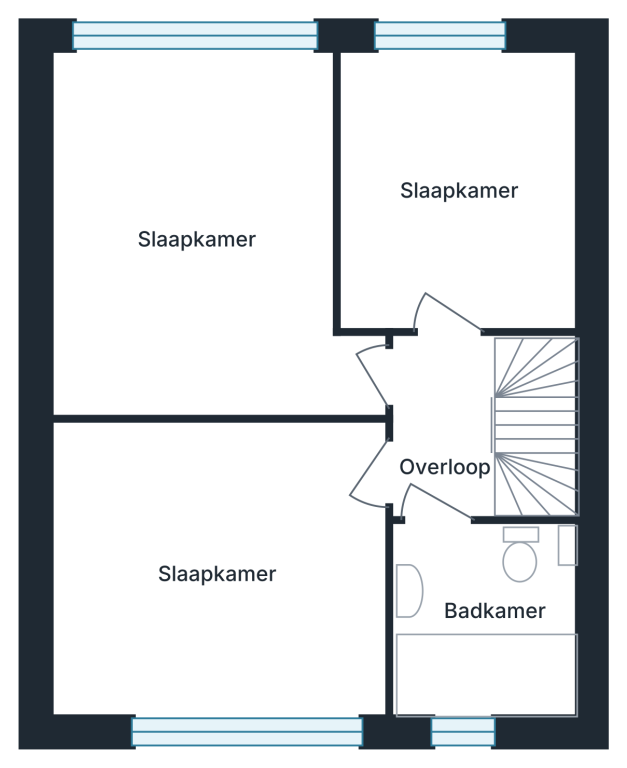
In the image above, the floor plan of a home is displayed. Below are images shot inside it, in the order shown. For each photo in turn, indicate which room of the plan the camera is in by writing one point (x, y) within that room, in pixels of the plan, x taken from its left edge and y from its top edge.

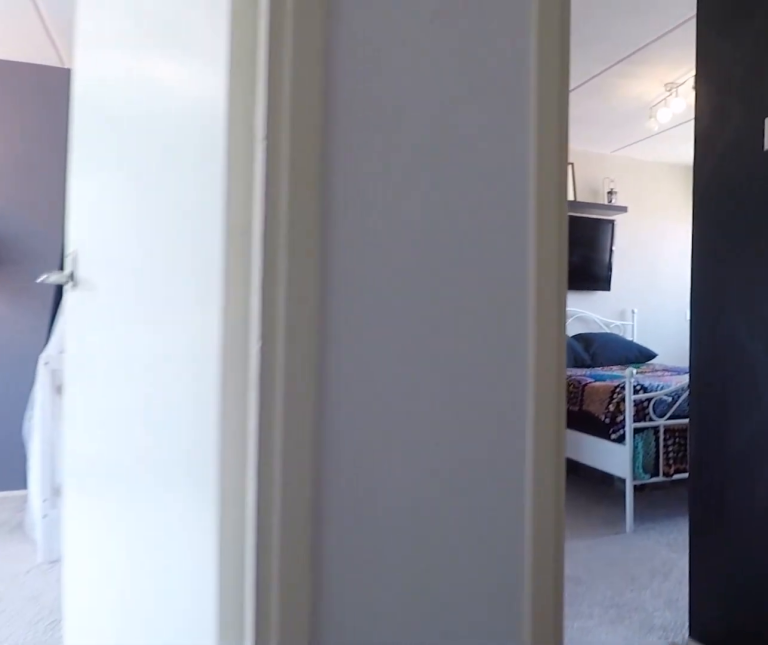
(443, 425)
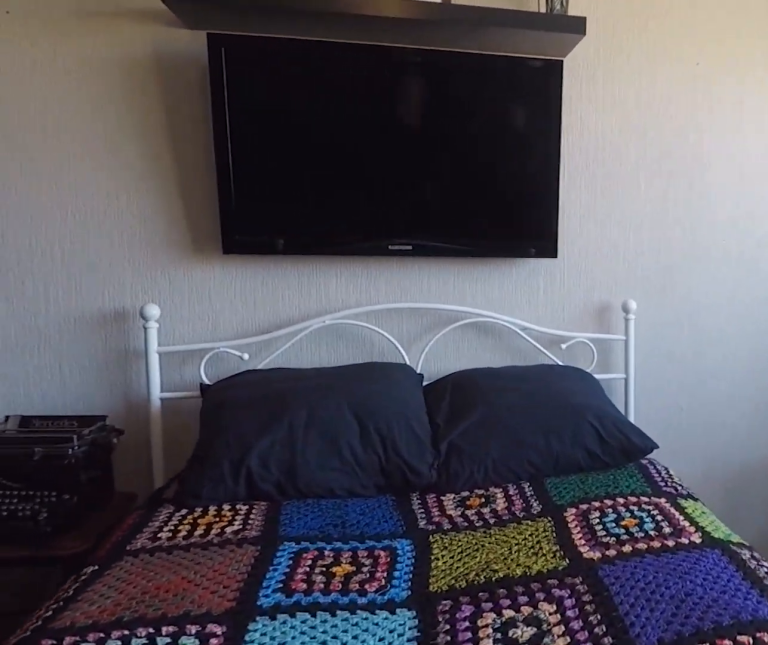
(131, 142)
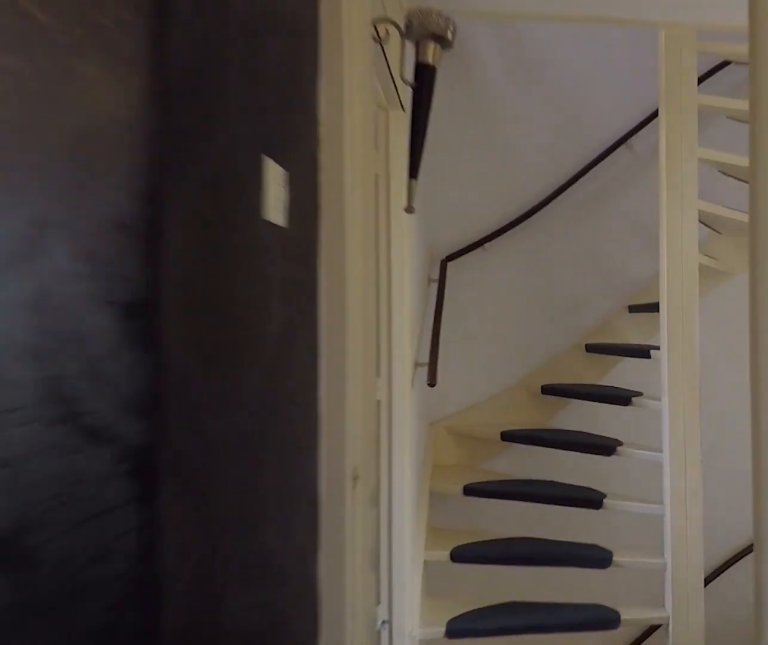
(131, 142)
